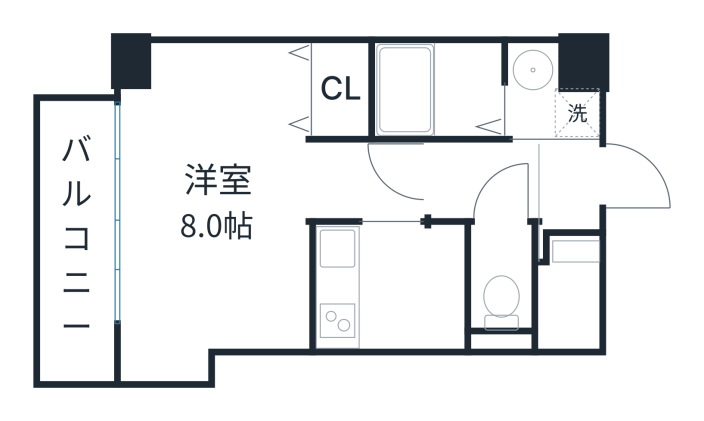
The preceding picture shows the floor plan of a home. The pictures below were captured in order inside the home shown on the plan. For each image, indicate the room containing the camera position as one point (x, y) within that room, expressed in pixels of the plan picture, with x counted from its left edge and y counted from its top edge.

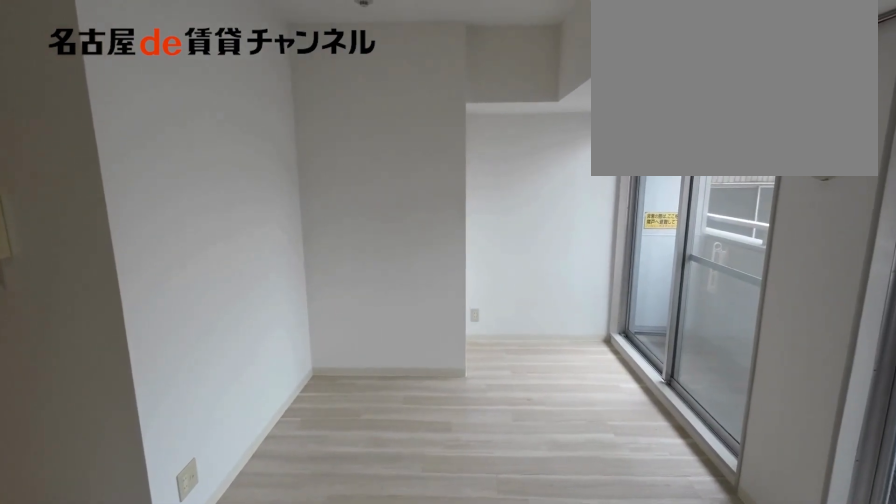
(366, 181)
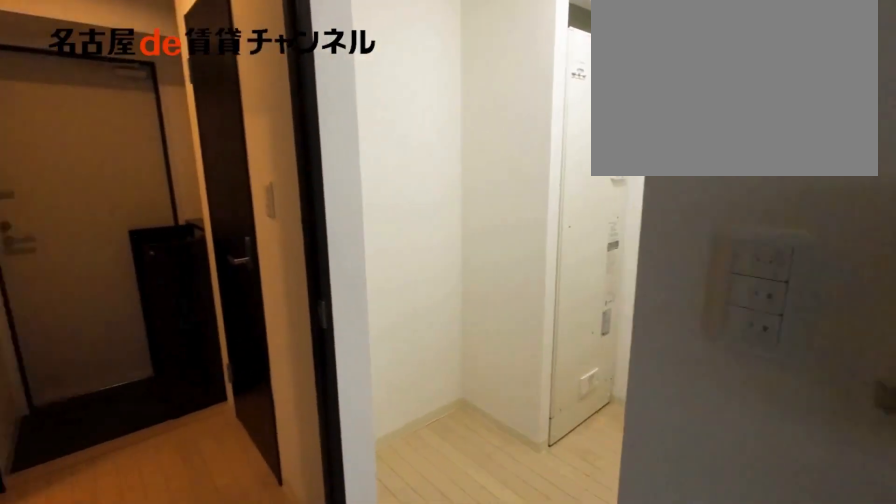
(366, 181)
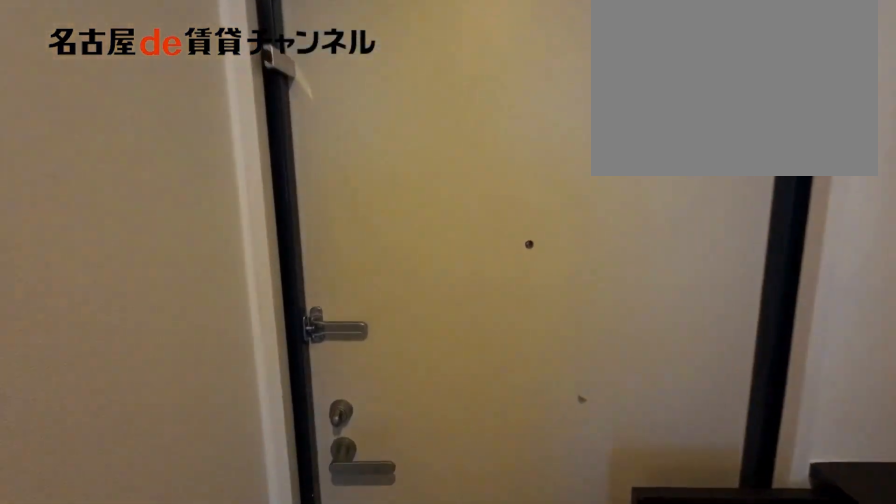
(486, 181)
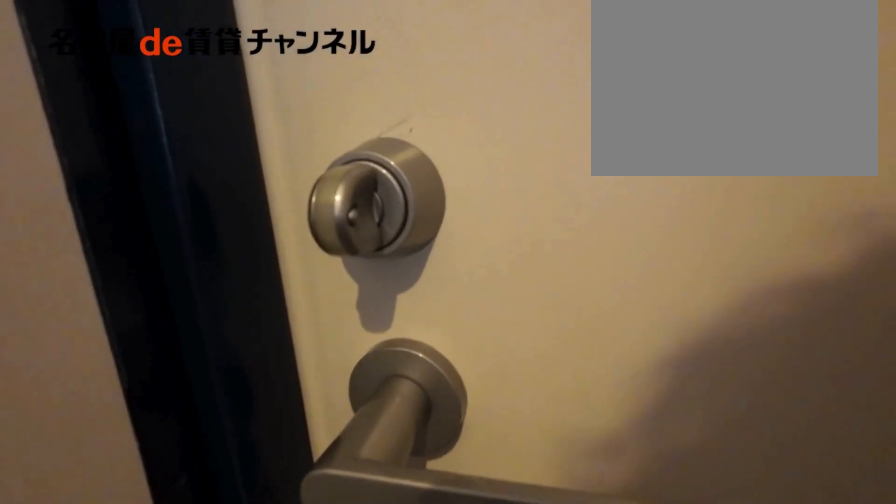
(567, 191)
